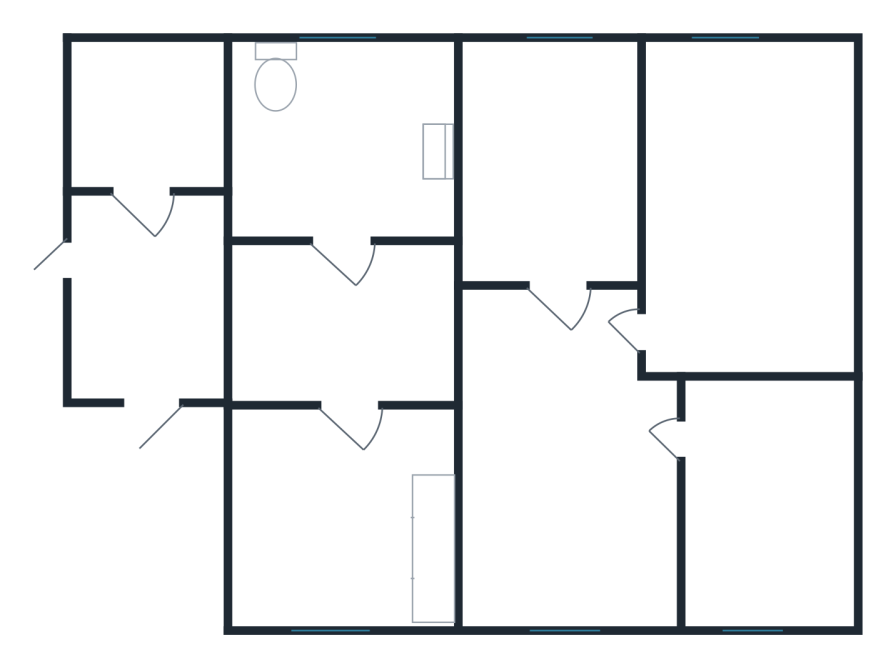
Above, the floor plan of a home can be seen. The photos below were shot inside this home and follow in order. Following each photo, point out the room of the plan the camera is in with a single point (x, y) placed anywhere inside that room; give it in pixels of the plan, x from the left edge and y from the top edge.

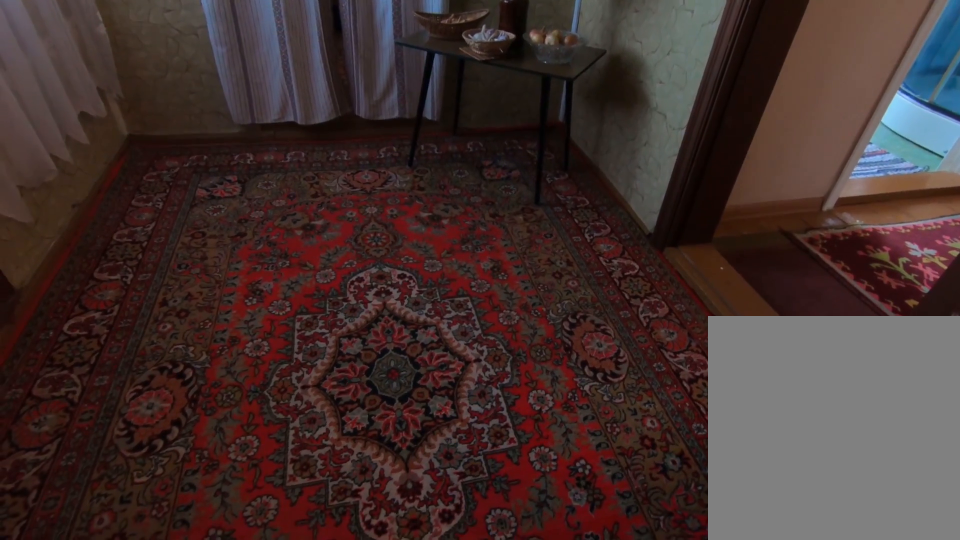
(146, 358)
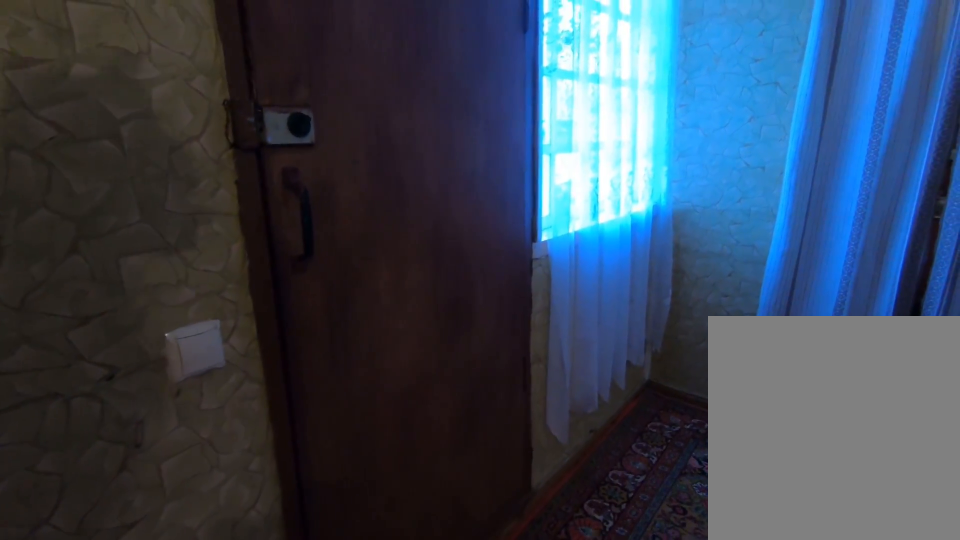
(146, 358)
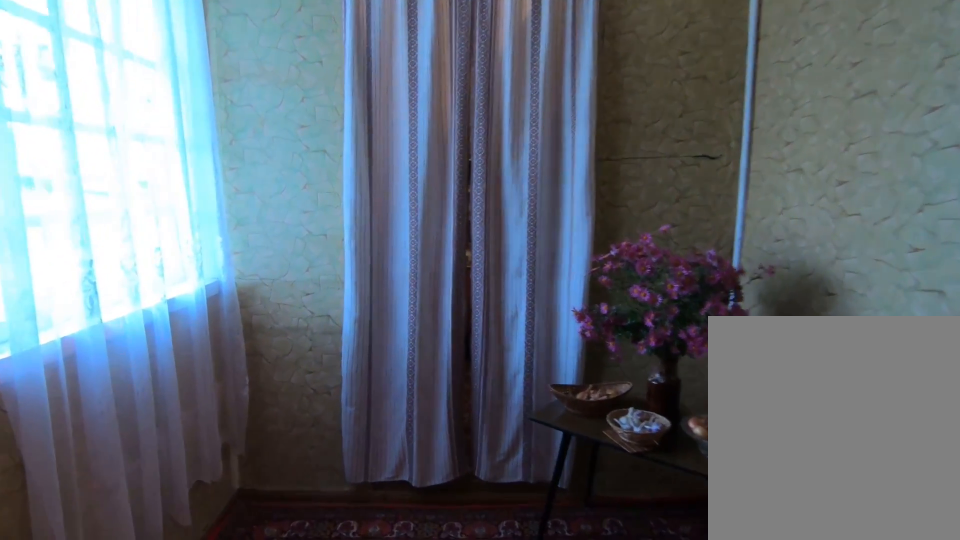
(146, 358)
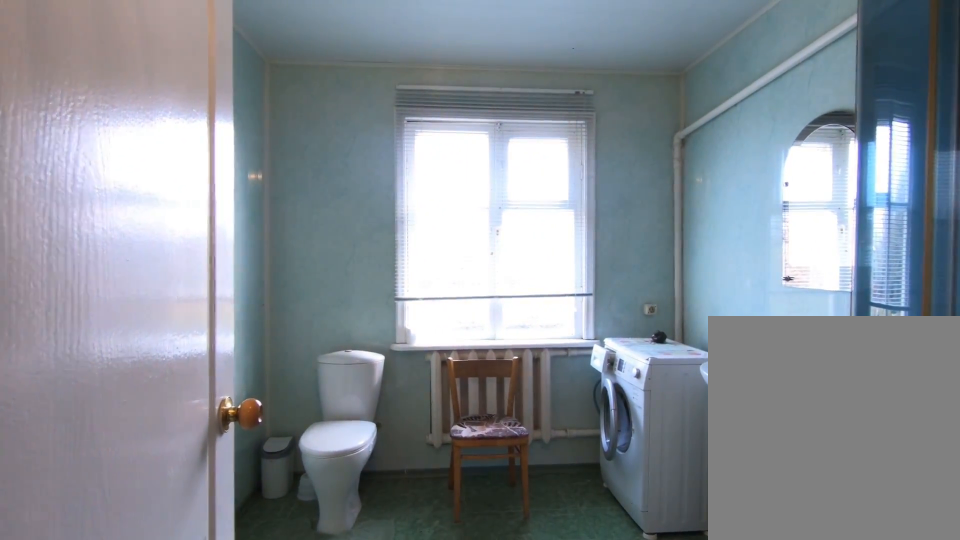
(345, 223)
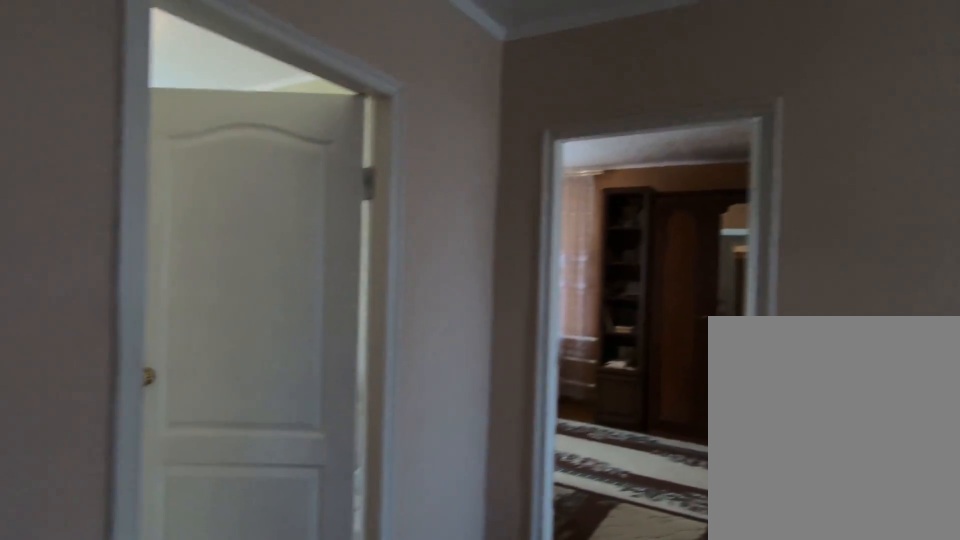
(510, 418)
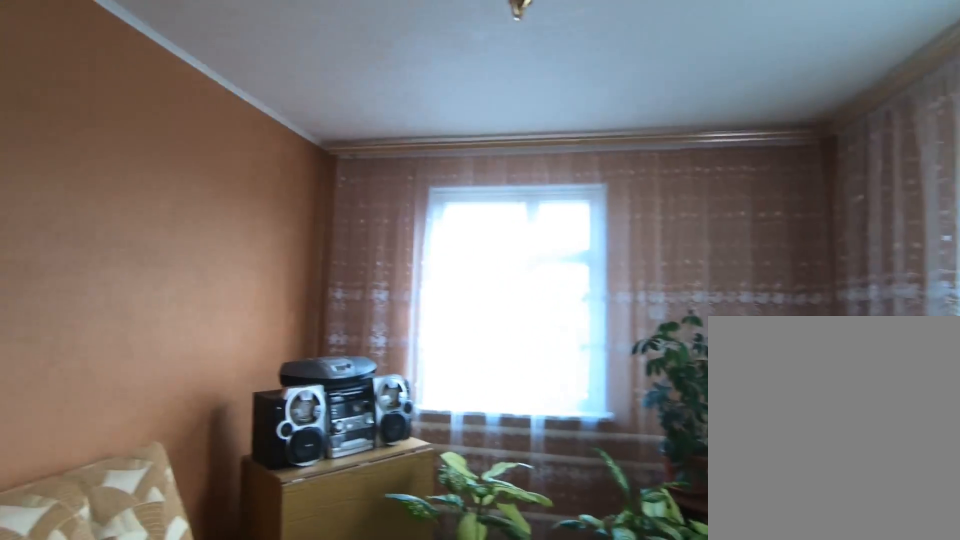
(679, 343)
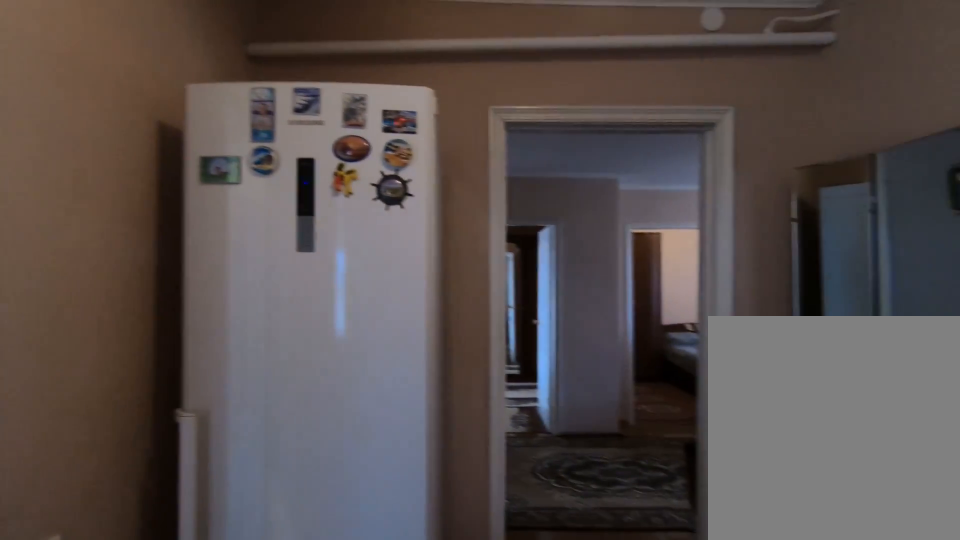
(364, 373)
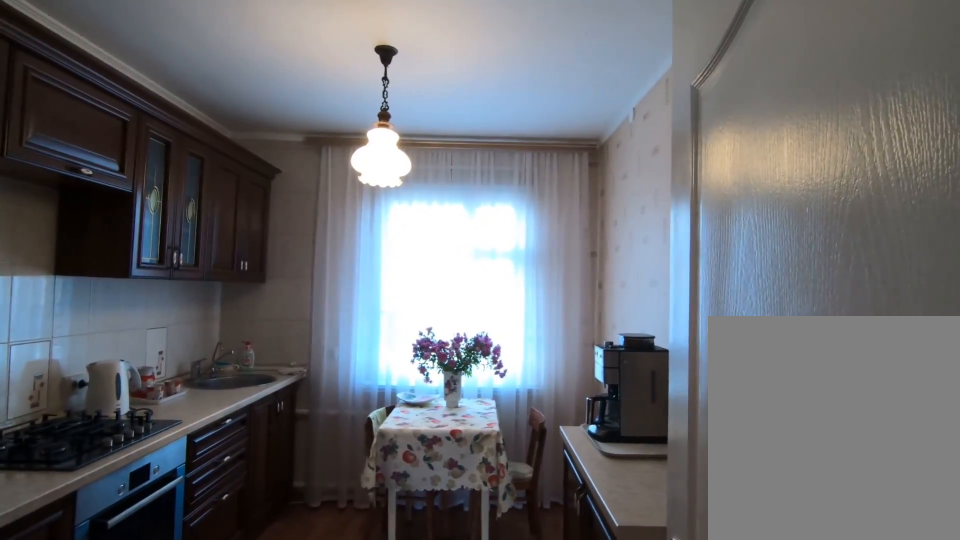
(364, 373)
